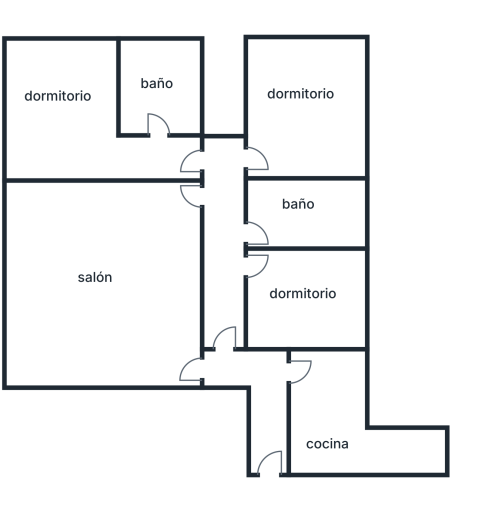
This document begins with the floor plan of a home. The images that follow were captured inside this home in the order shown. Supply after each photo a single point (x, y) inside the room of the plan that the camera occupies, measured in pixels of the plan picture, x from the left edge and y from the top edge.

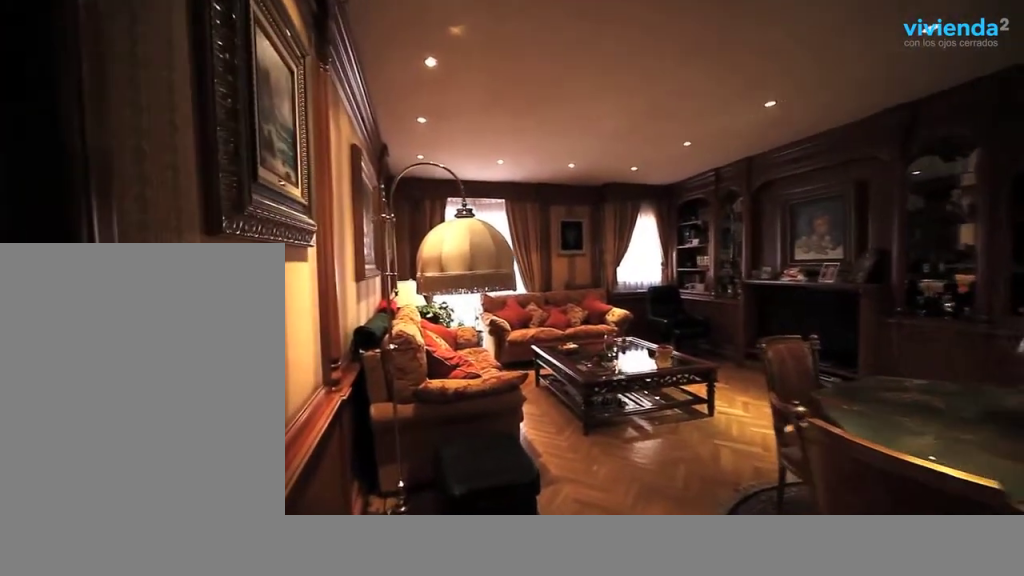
(122, 332)
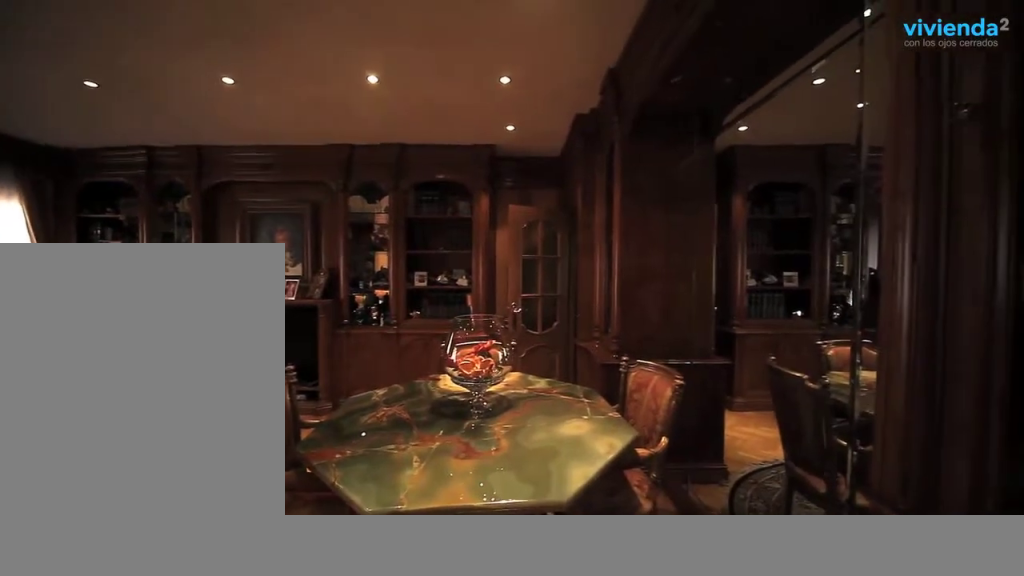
(122, 332)
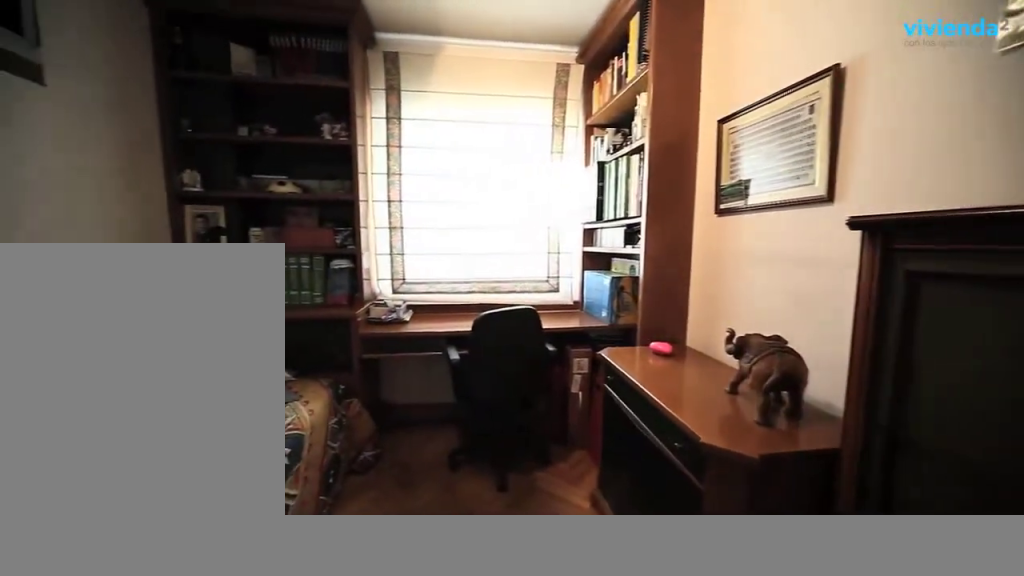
(315, 143)
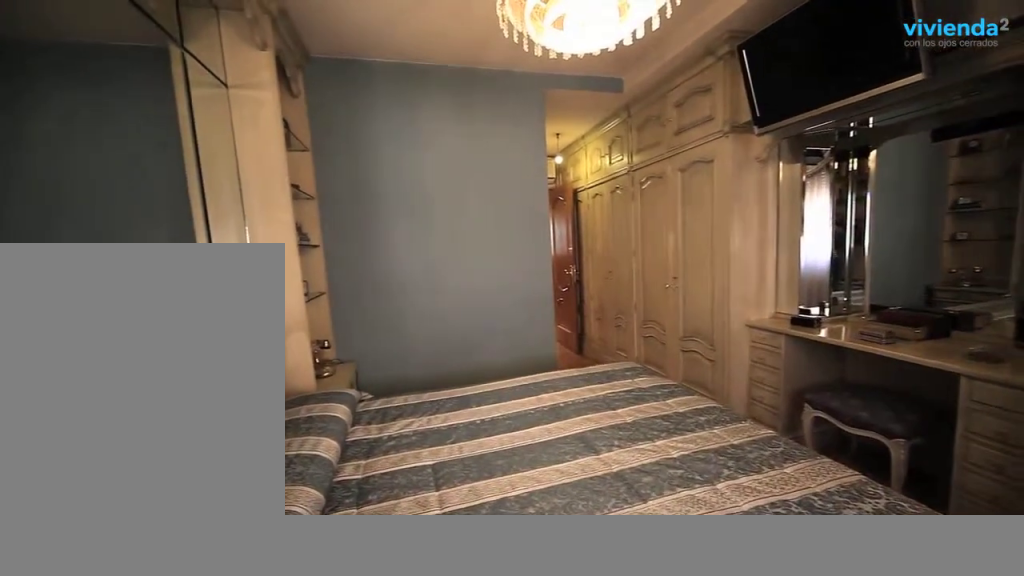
(63, 142)
